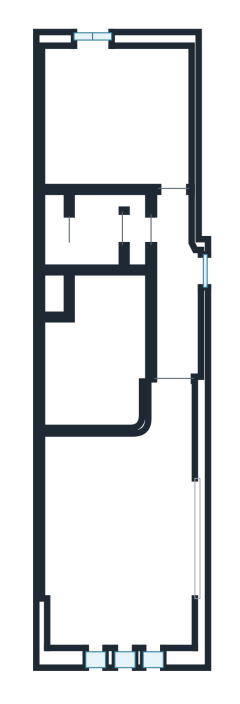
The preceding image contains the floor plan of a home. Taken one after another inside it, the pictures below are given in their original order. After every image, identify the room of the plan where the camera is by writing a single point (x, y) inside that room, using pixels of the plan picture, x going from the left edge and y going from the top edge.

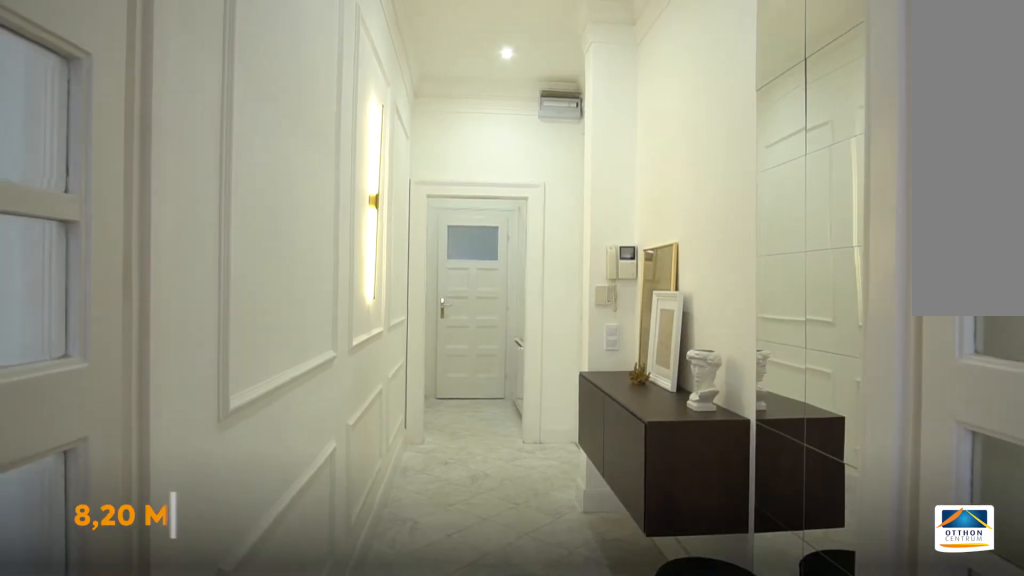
(178, 296)
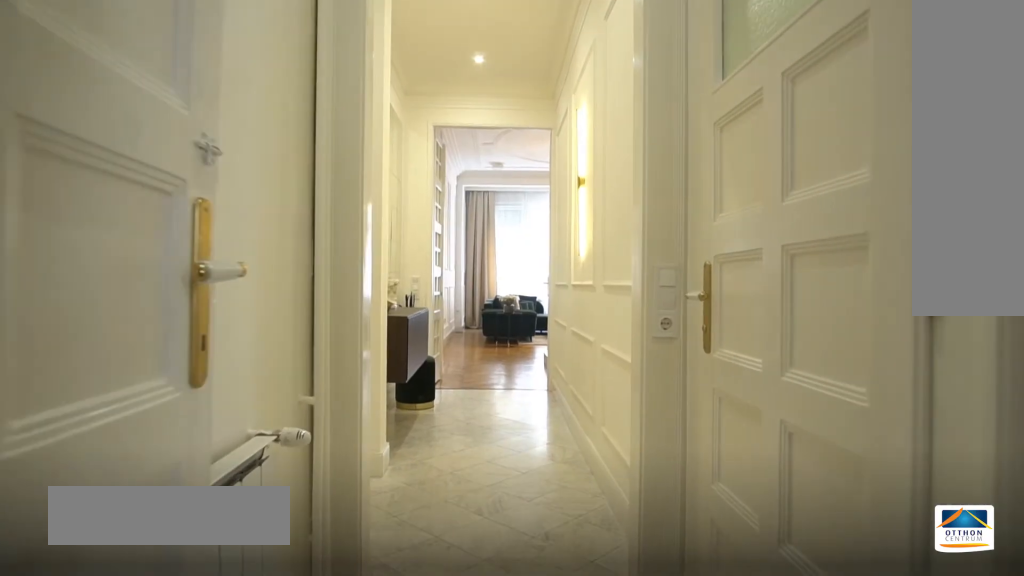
(178, 296)
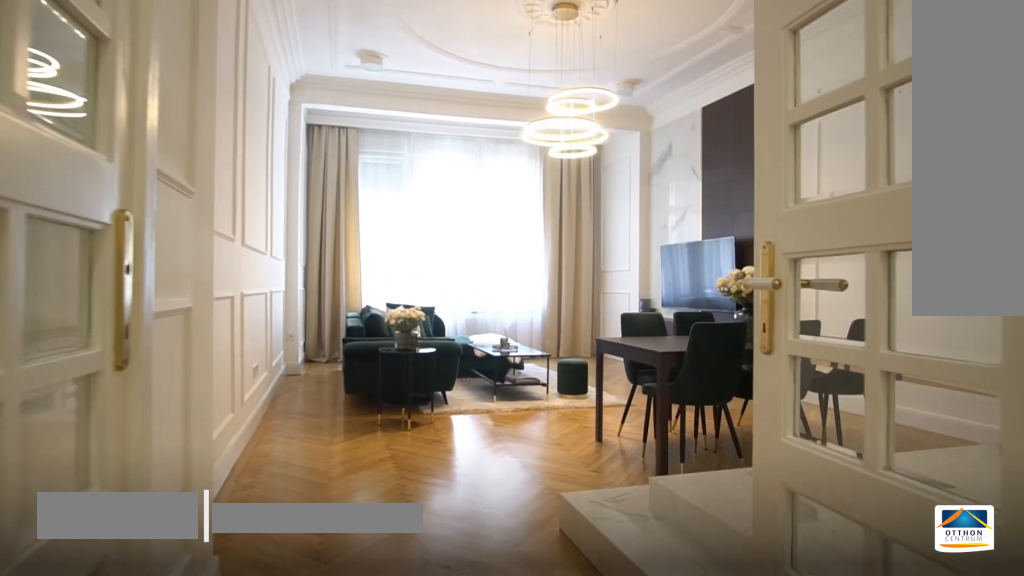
(117, 537)
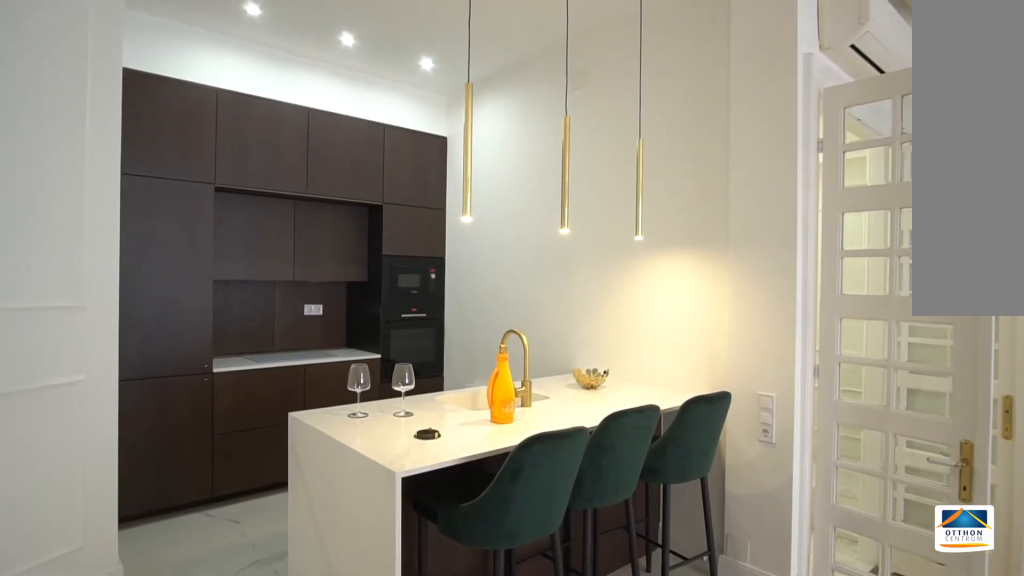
(101, 355)
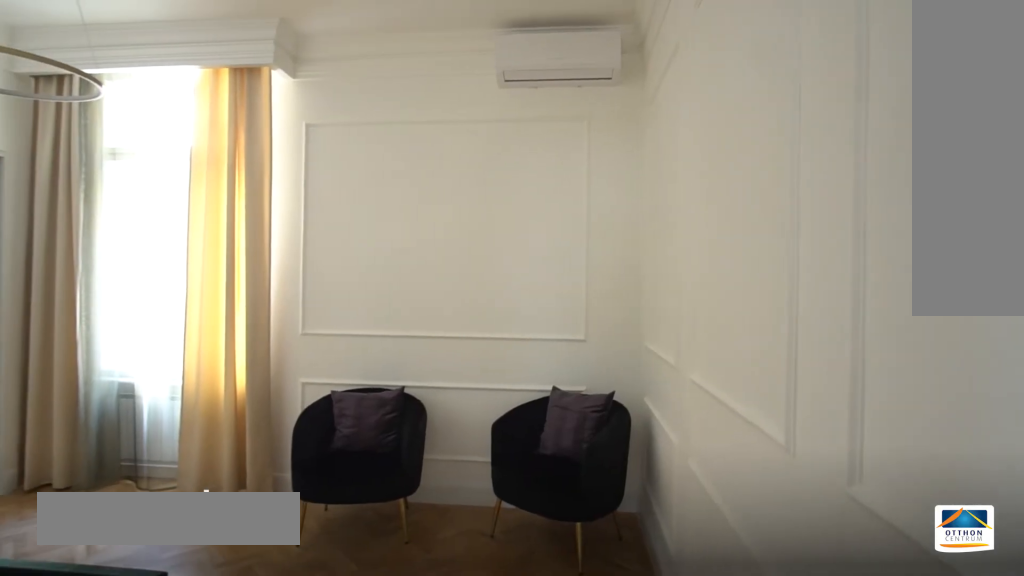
(123, 124)
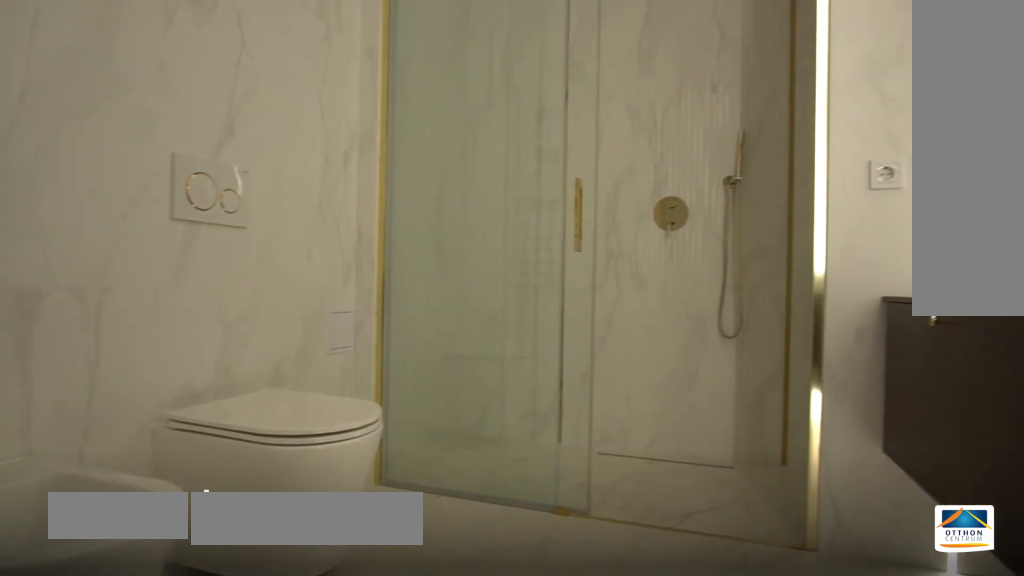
(97, 227)
